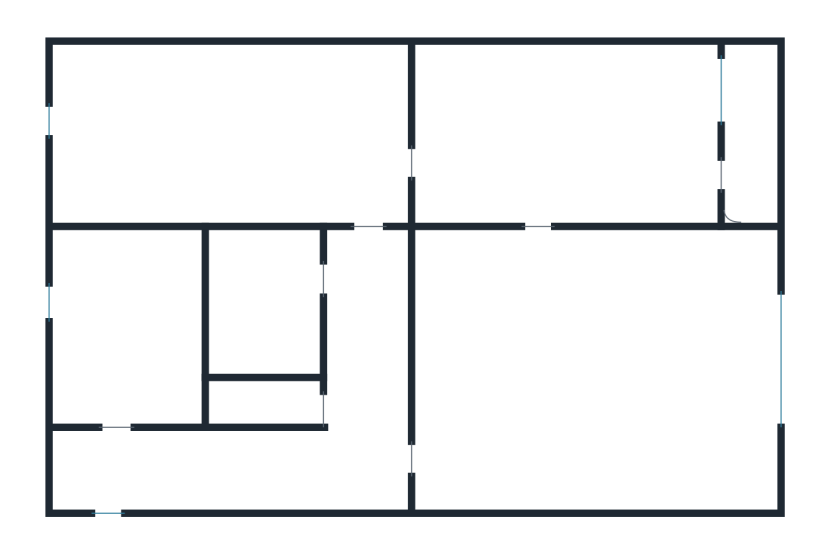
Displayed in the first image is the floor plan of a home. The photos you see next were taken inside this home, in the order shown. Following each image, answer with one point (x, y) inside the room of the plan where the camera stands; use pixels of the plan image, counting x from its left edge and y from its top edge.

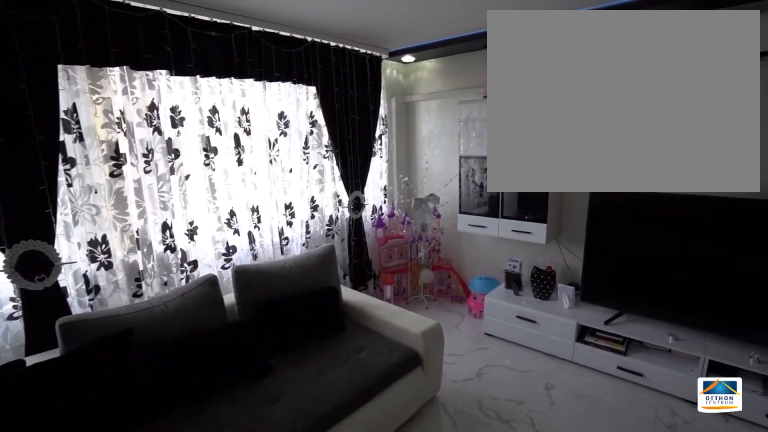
(590, 371)
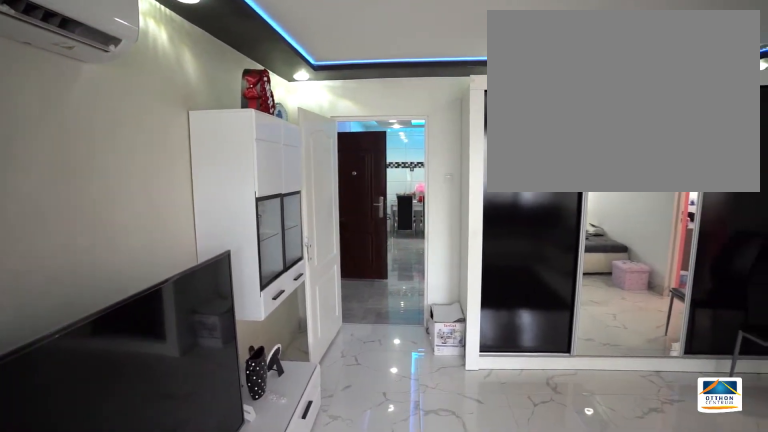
(591, 371)
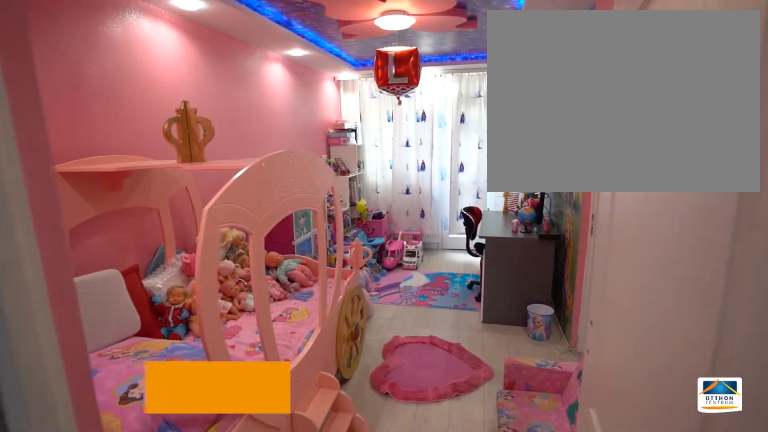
(561, 124)
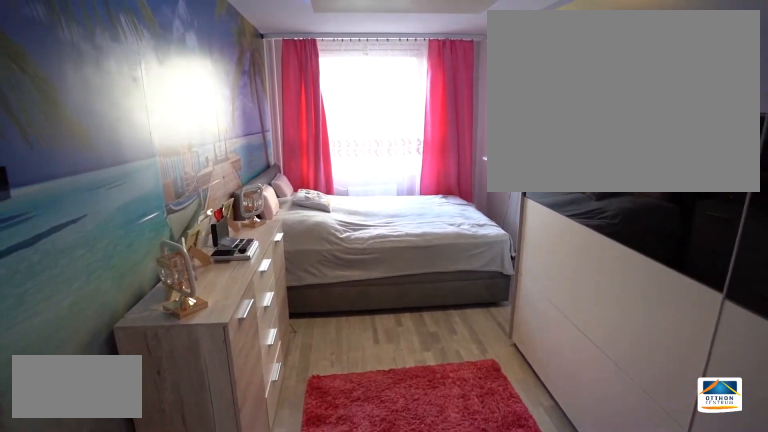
(227, 143)
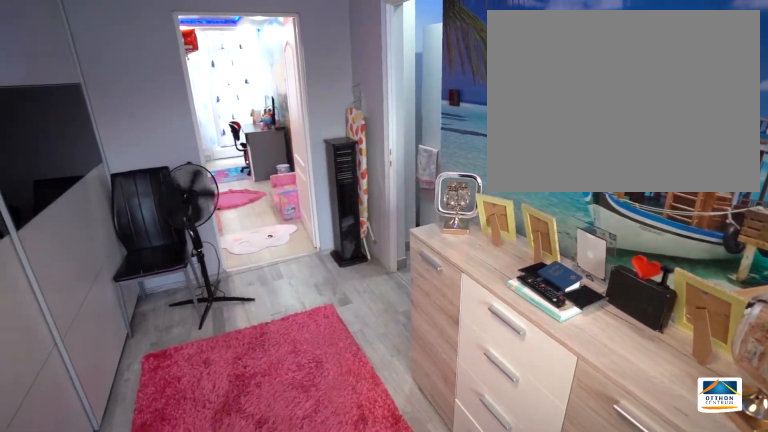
(227, 143)
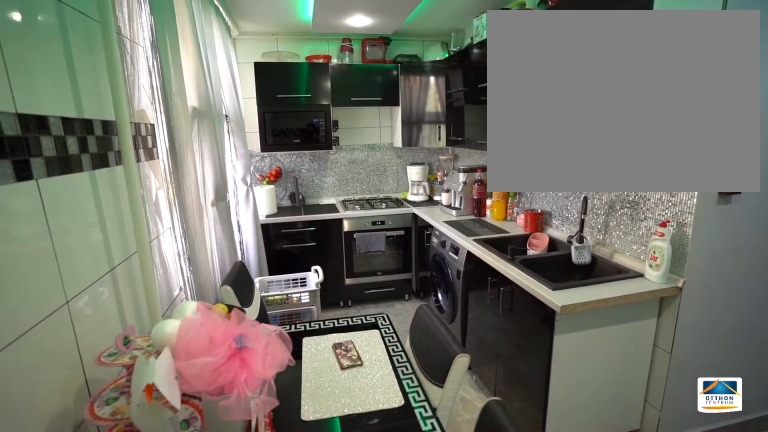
(121, 334)
